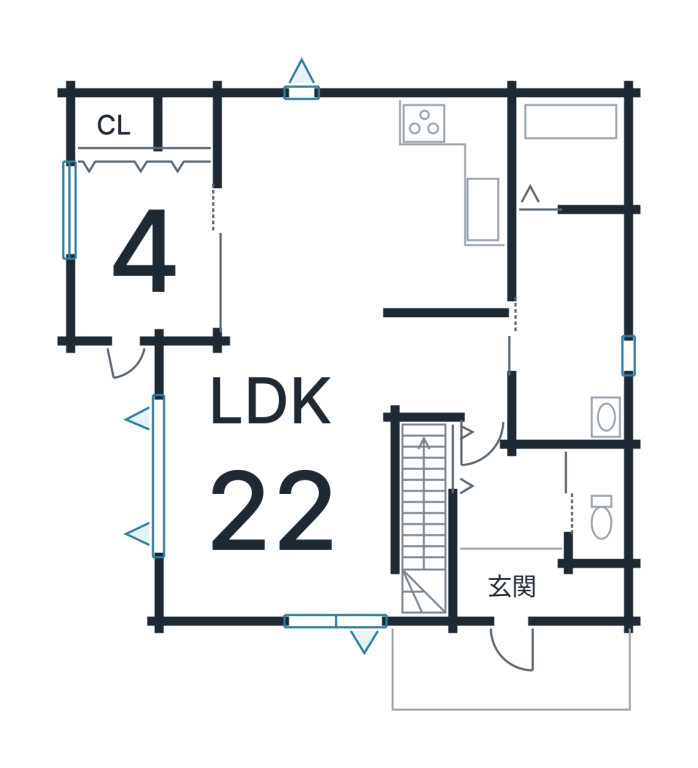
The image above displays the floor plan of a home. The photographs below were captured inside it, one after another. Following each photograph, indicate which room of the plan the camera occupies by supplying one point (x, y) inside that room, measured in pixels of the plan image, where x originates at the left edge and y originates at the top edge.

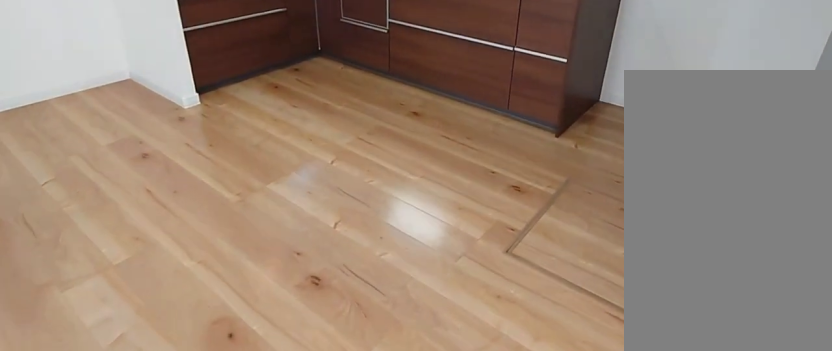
(388, 214)
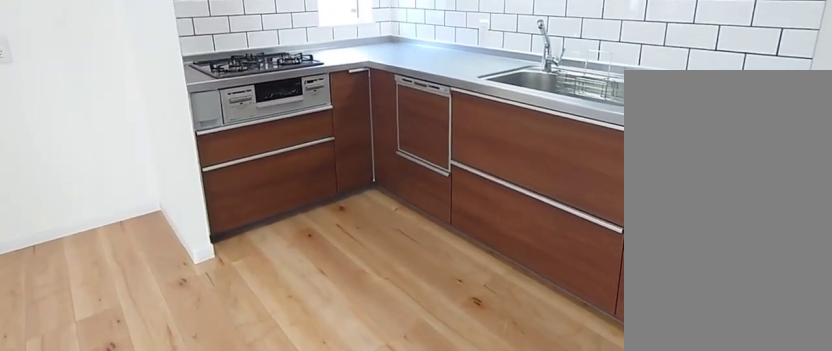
(388, 214)
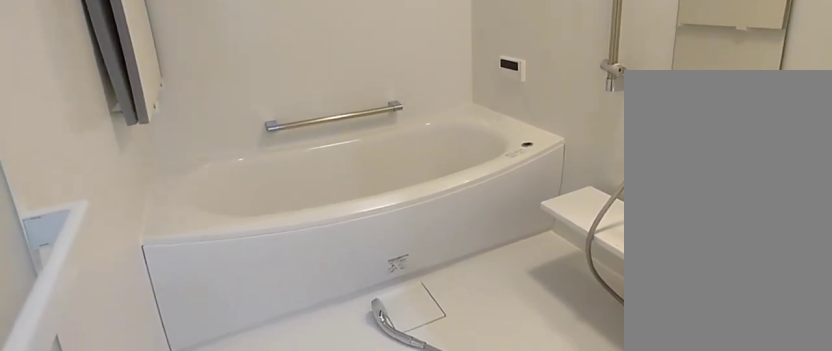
(569, 152)
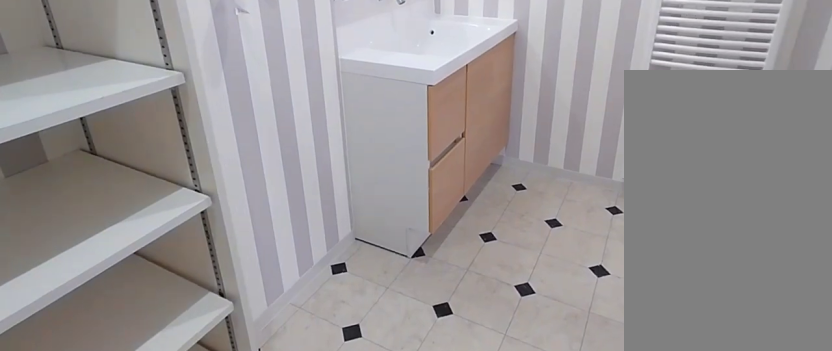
(574, 334)
